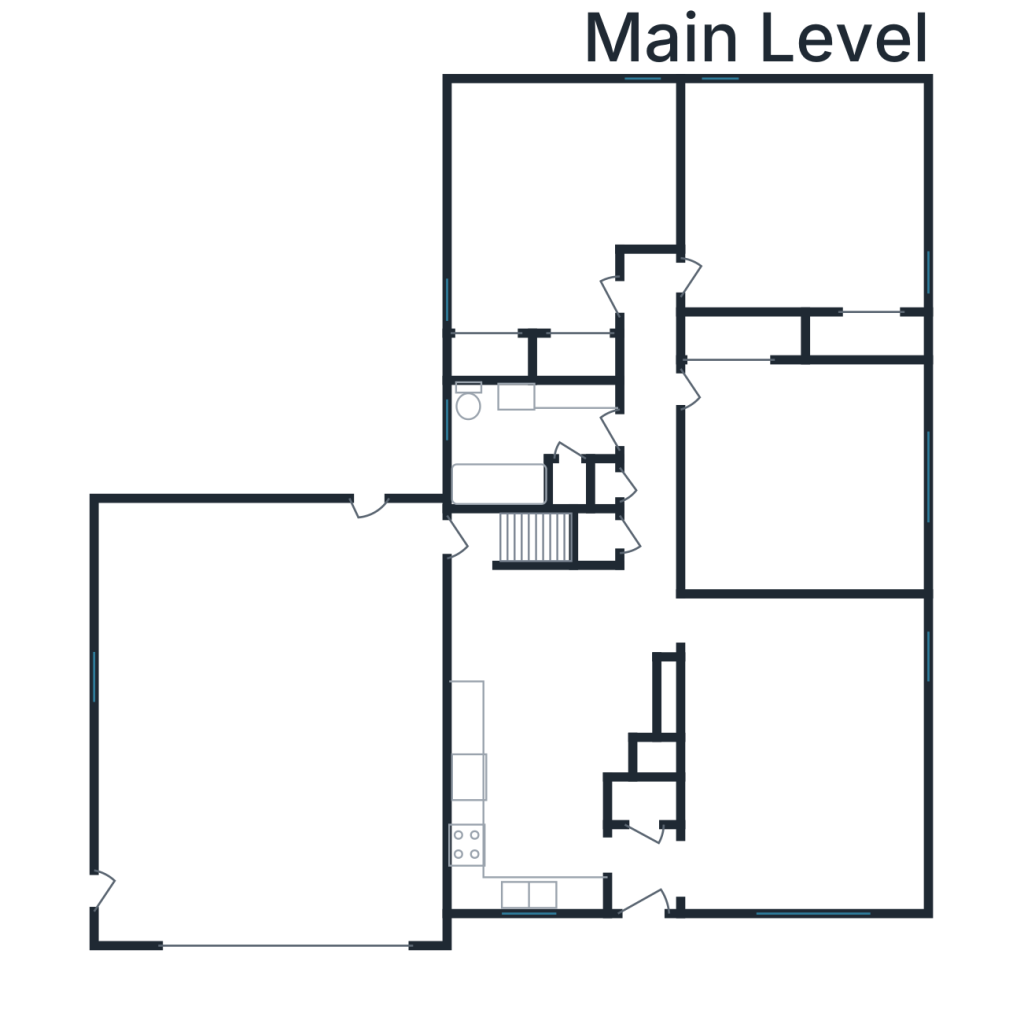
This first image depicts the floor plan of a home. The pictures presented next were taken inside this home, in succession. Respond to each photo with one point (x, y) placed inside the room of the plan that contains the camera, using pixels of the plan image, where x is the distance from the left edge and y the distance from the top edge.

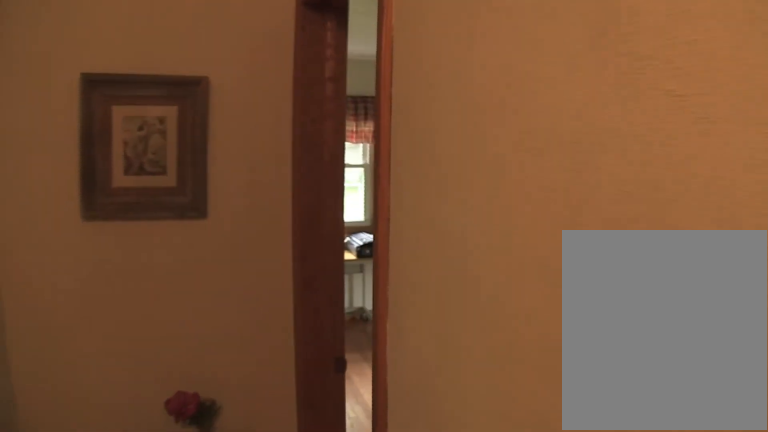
(649, 407)
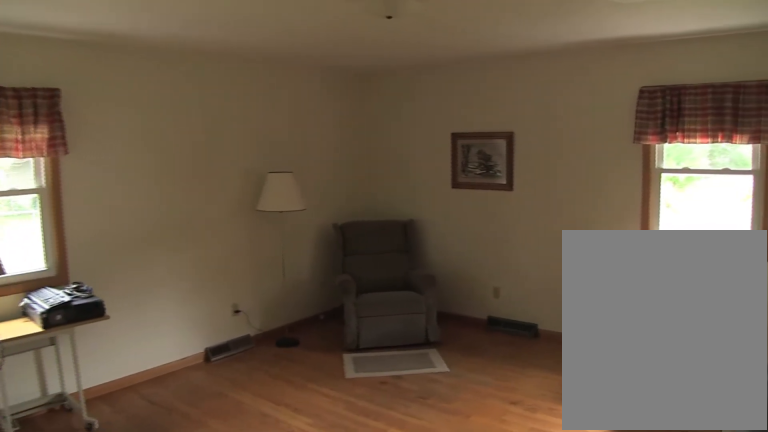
(799, 198)
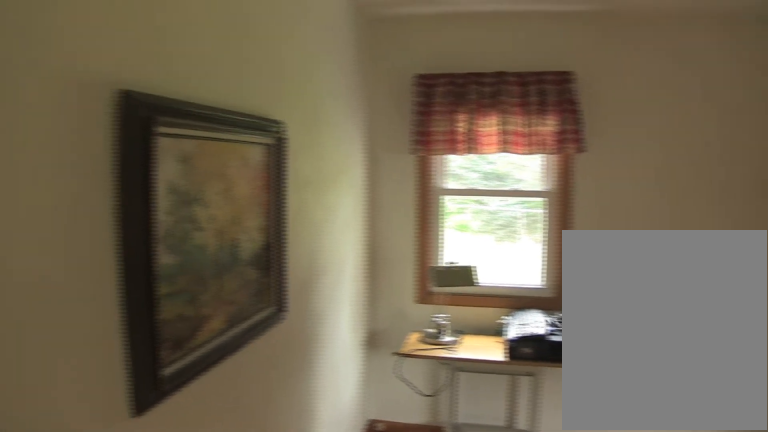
(799, 198)
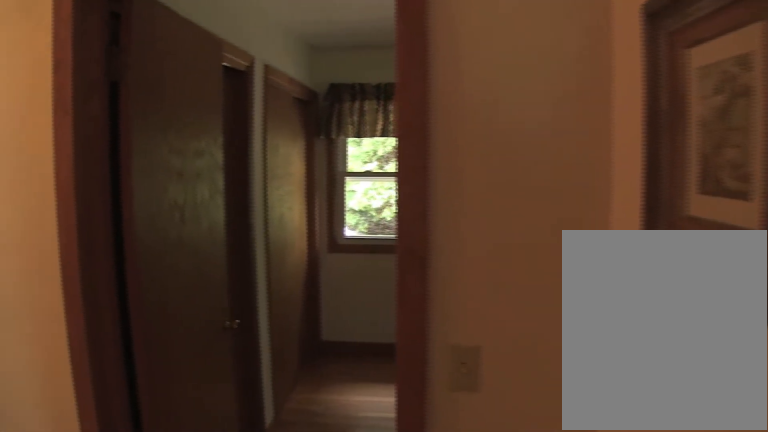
(651, 407)
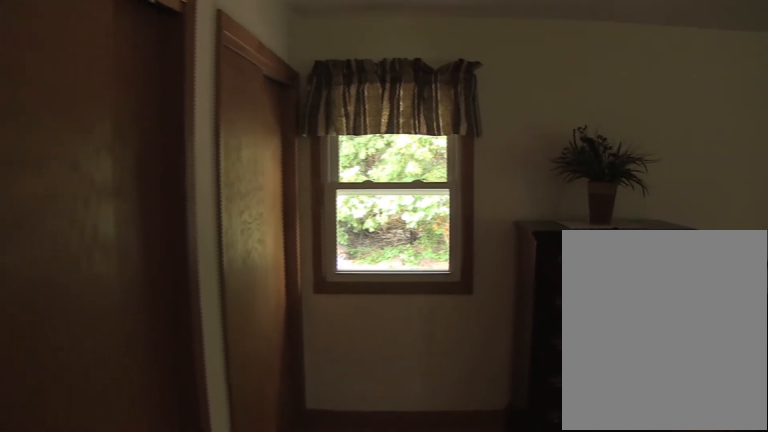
(556, 203)
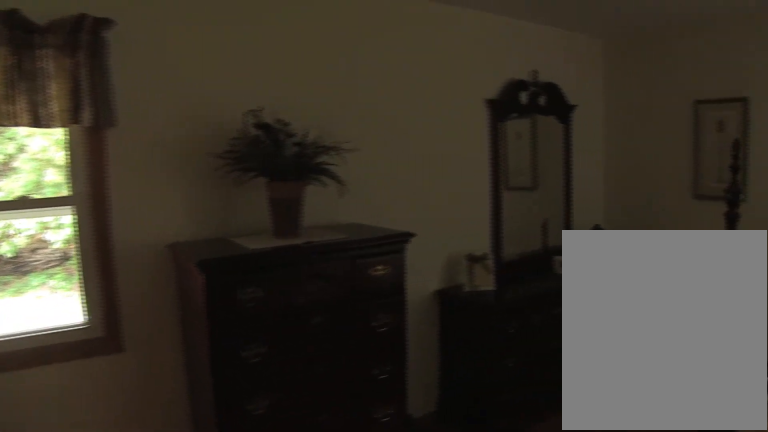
(556, 203)
